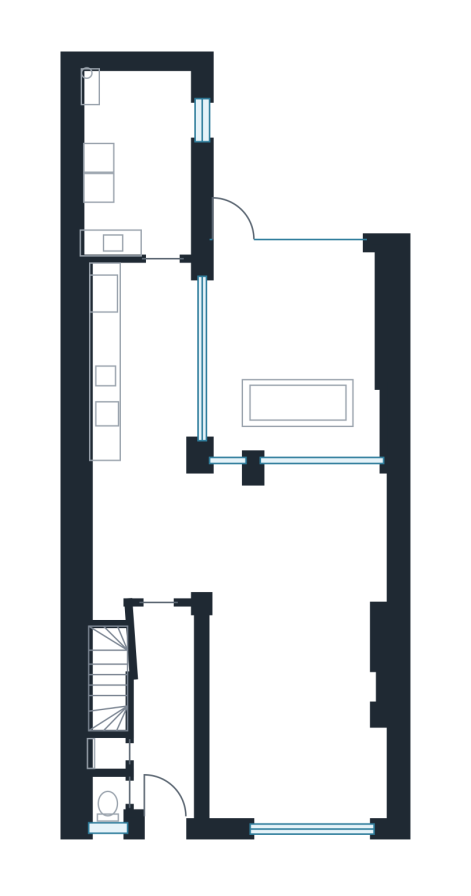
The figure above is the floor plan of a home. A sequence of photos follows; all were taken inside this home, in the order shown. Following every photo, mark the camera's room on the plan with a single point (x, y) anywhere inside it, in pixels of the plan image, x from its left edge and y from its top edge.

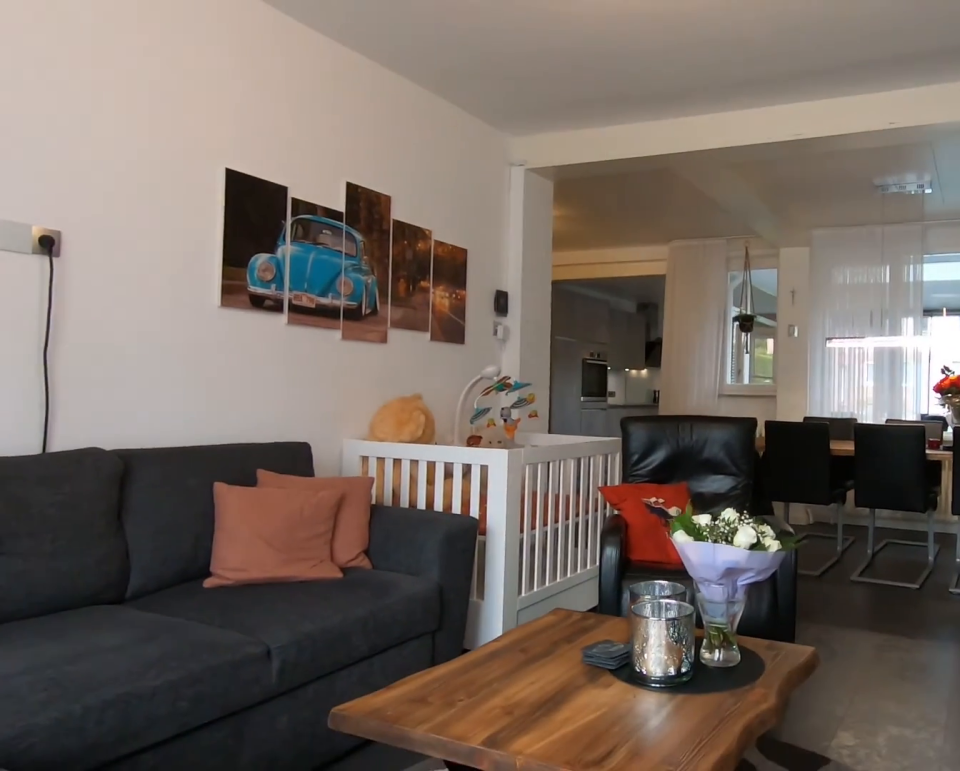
(293, 715)
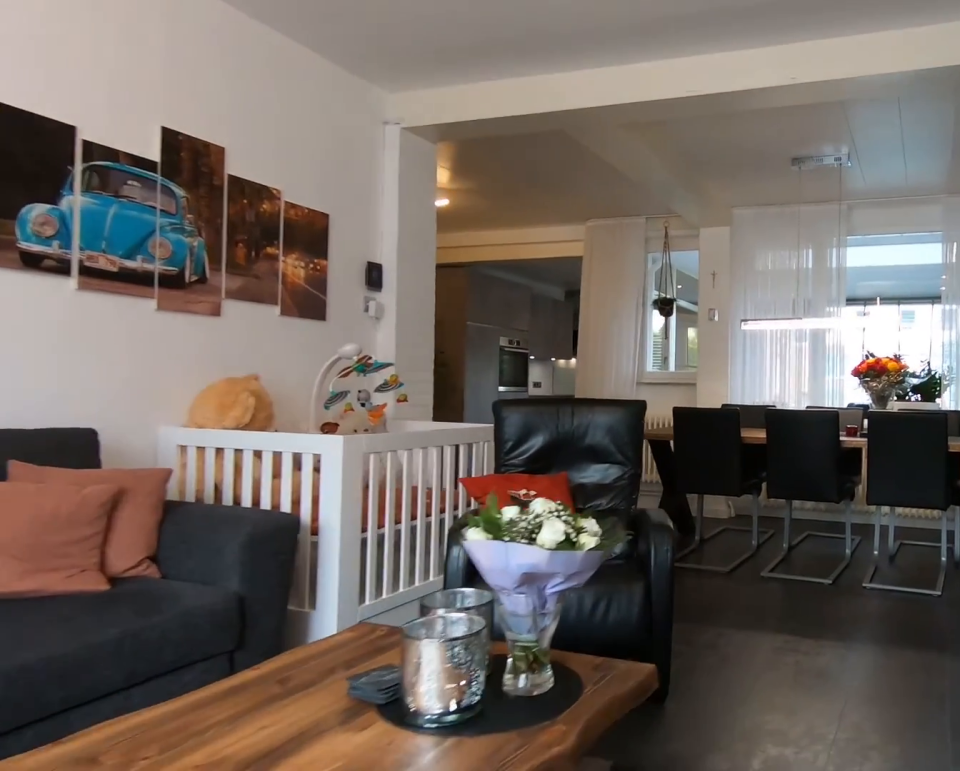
(293, 715)
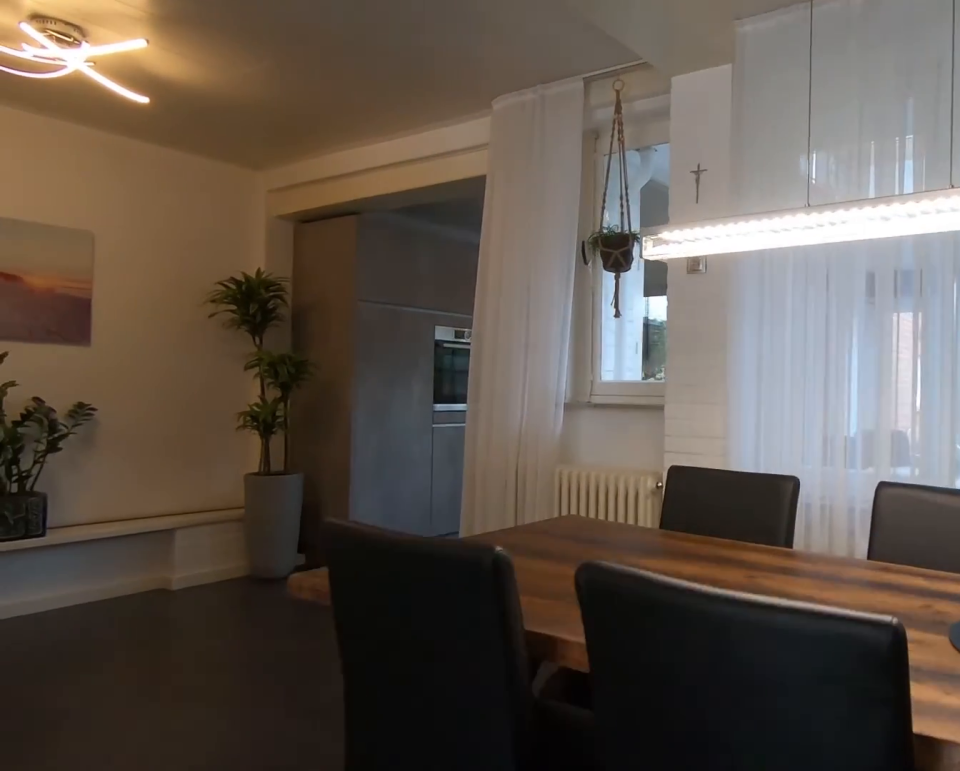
(238, 533)
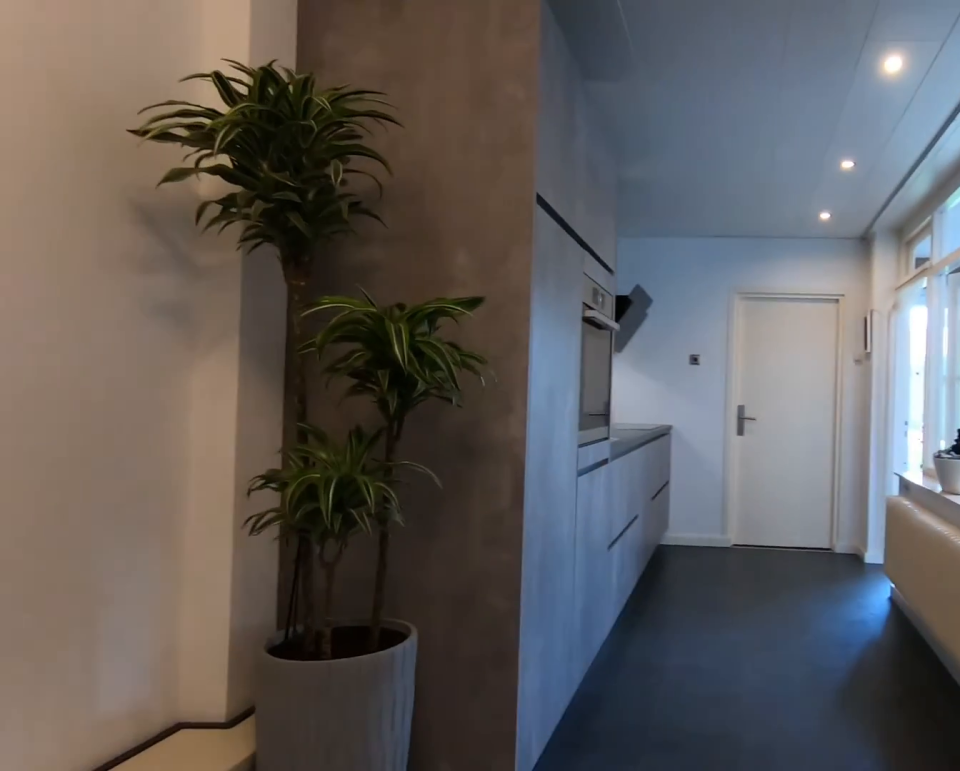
(238, 533)
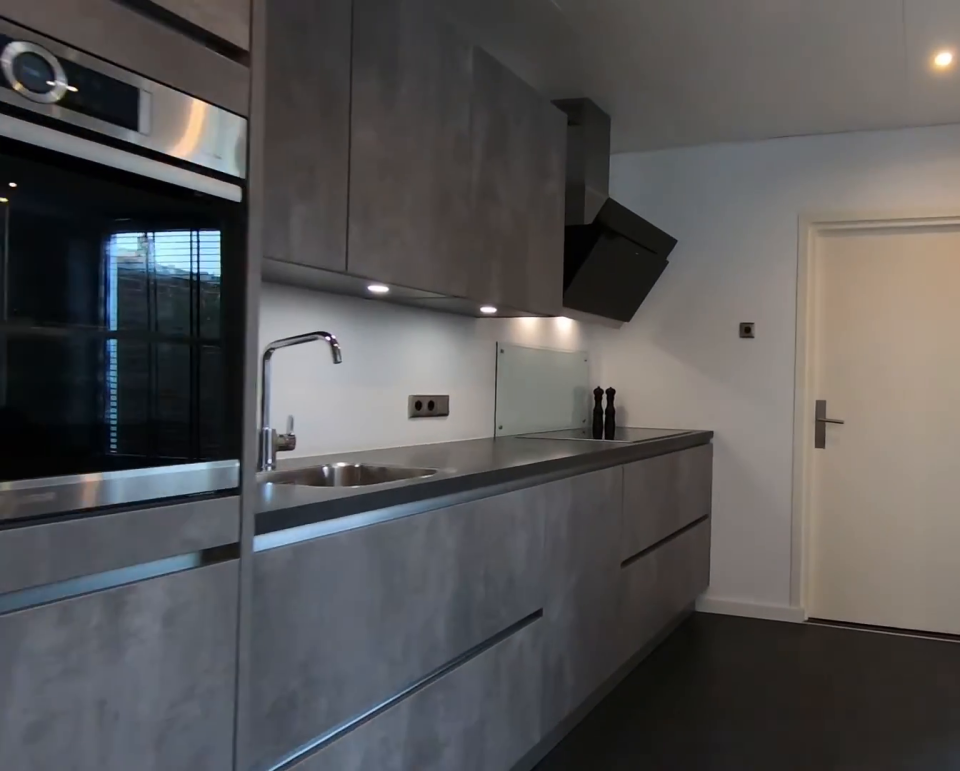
(155, 363)
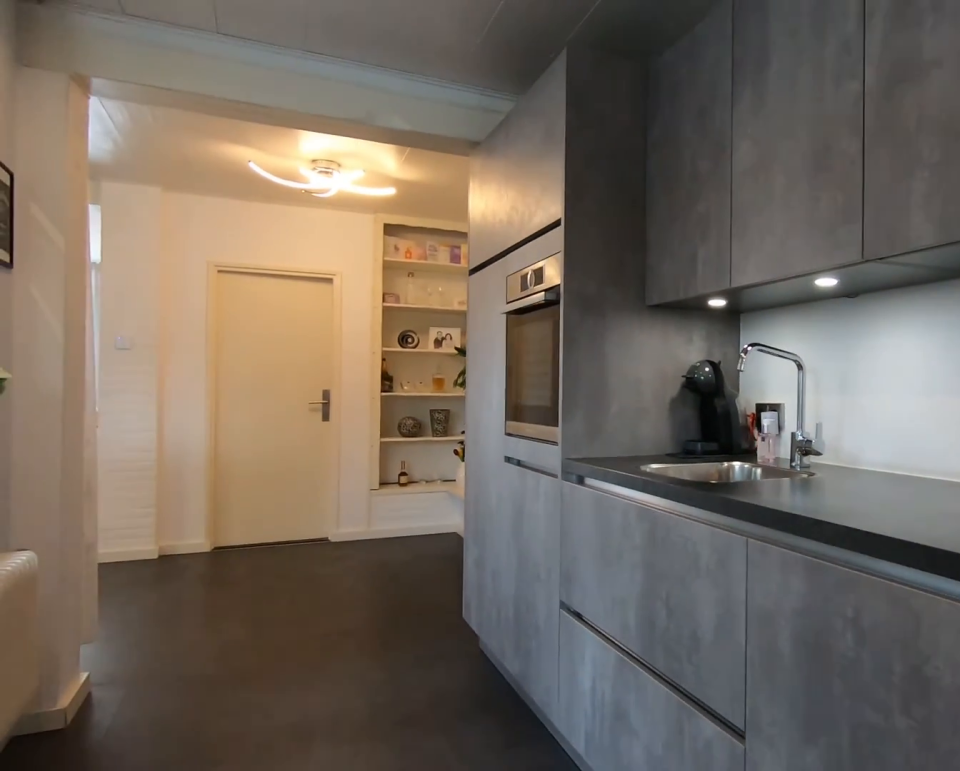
(155, 363)
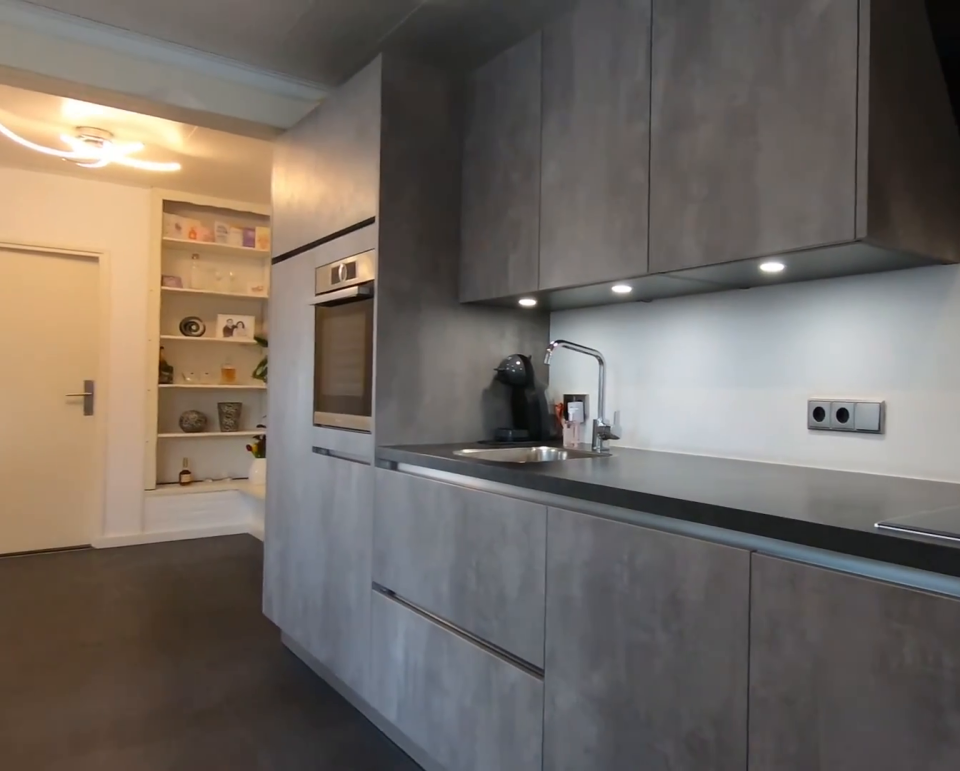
(155, 363)
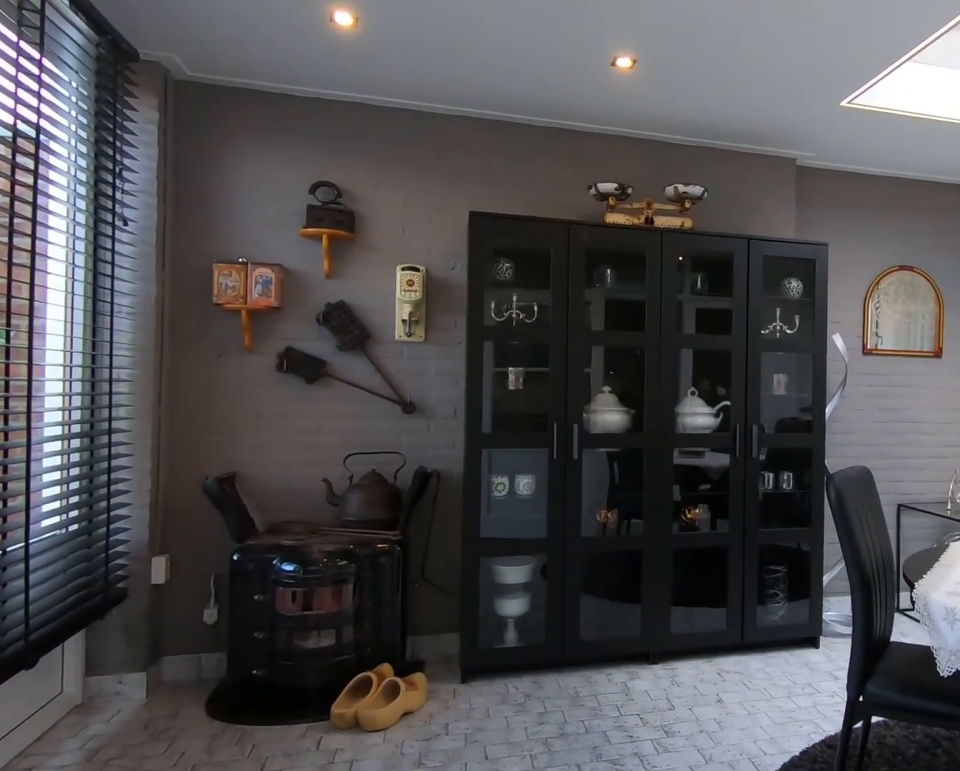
(294, 348)
